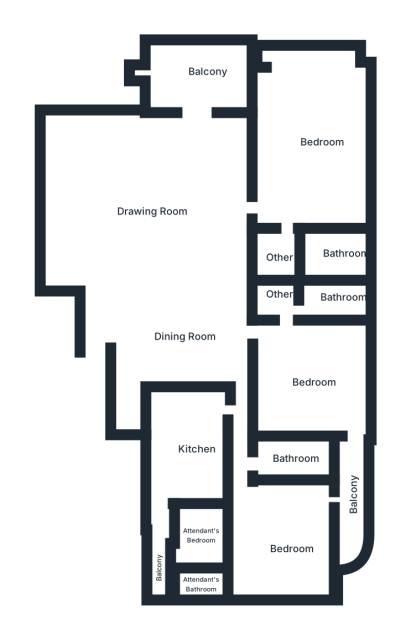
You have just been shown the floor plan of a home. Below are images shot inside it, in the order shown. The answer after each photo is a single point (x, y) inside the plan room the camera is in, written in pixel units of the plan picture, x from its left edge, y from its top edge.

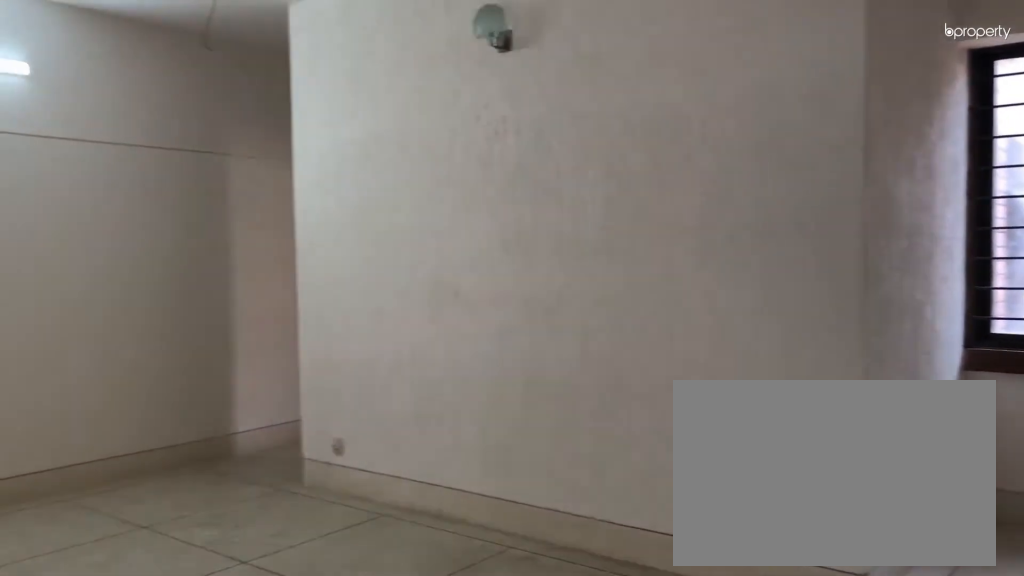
(175, 348)
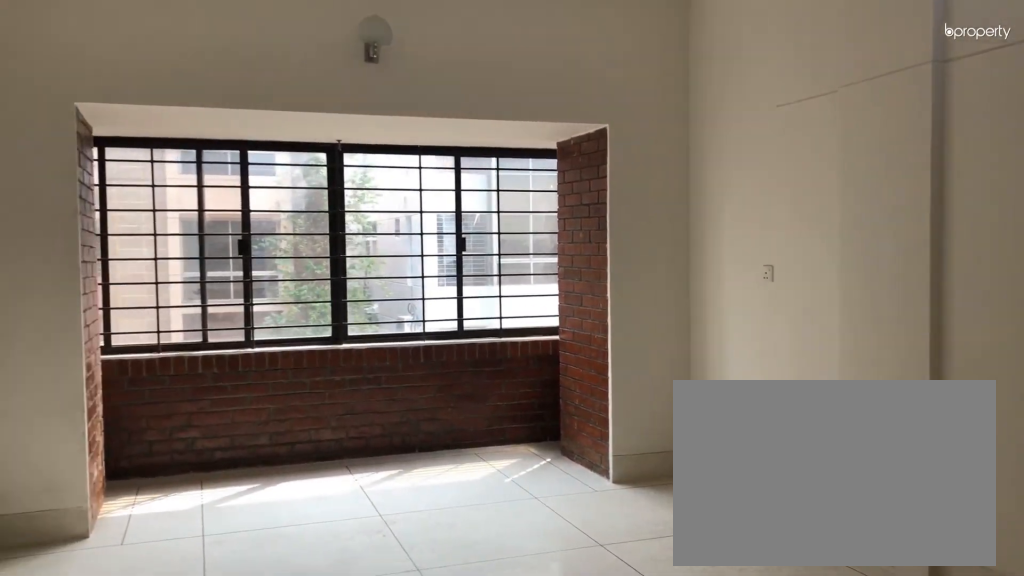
(309, 129)
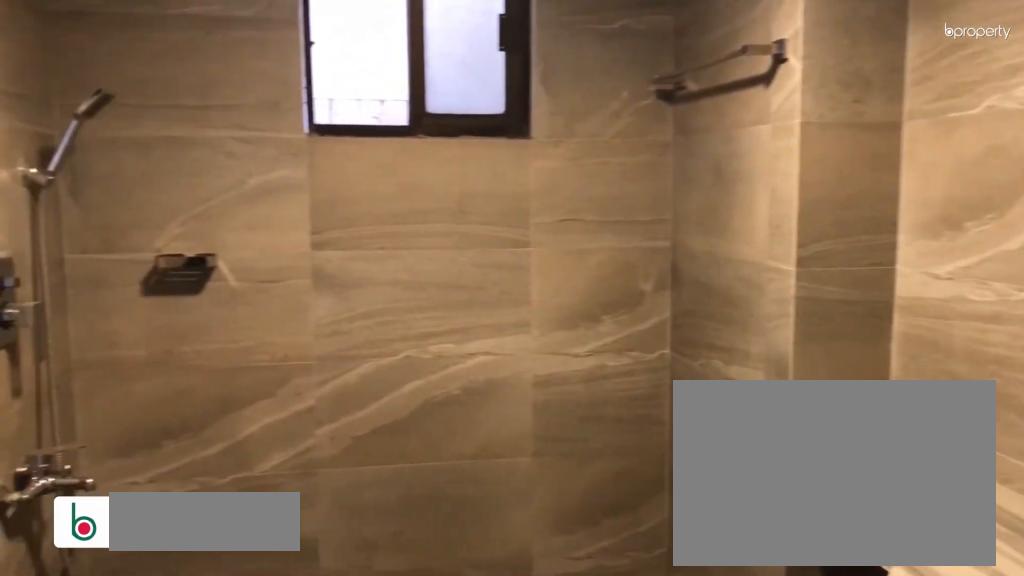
(313, 253)
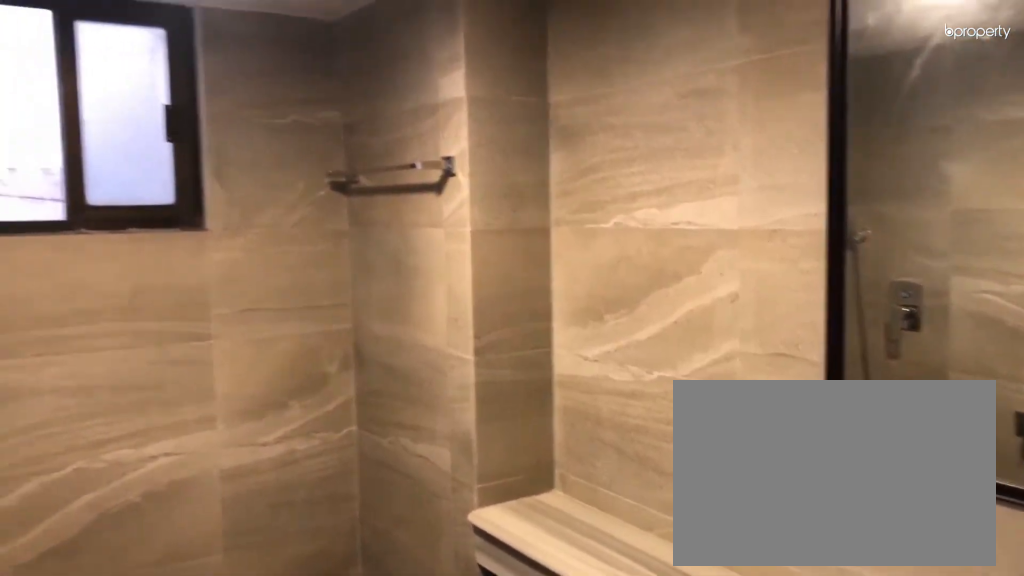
(313, 253)
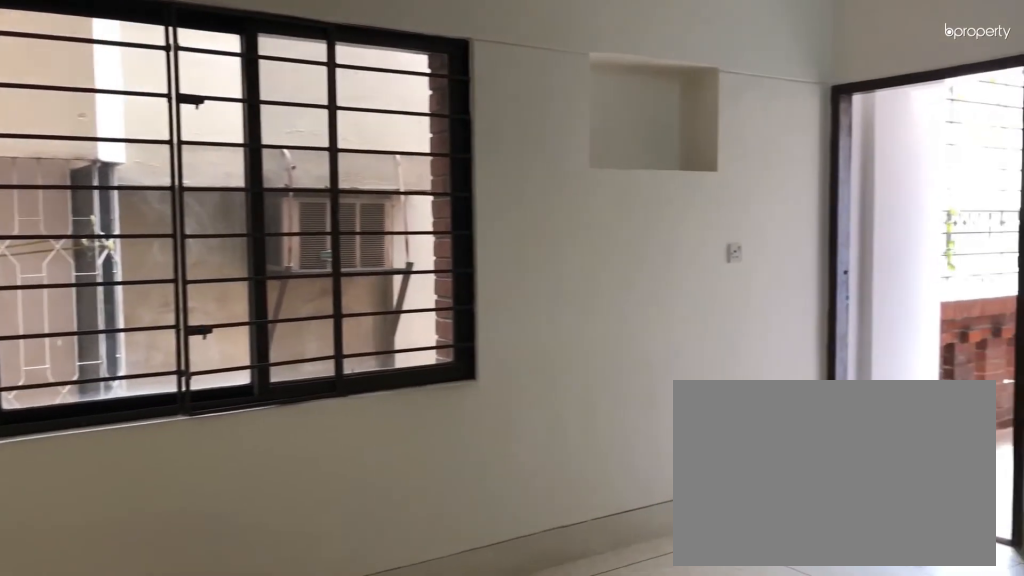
(315, 380)
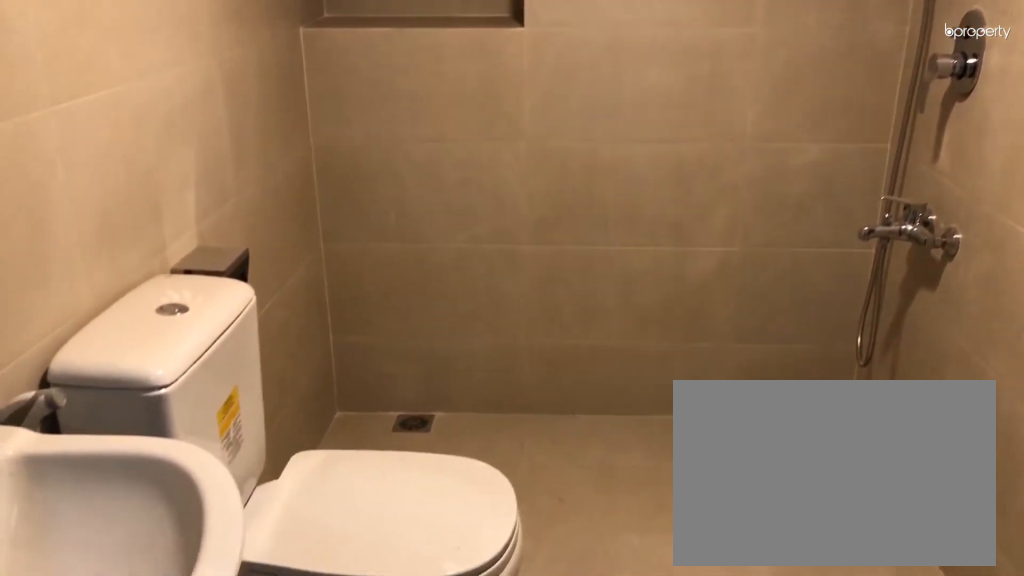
(335, 297)
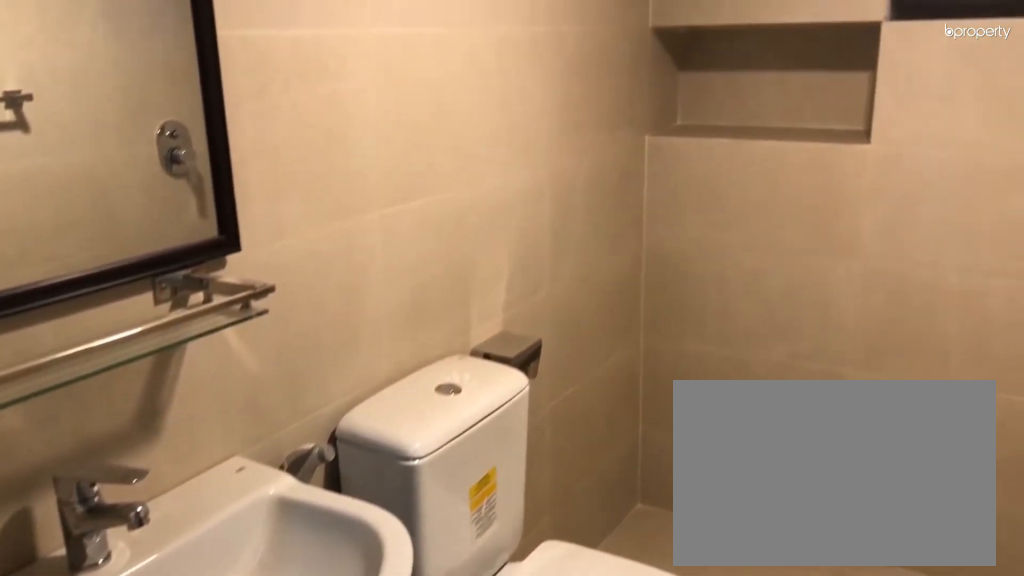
(335, 297)
